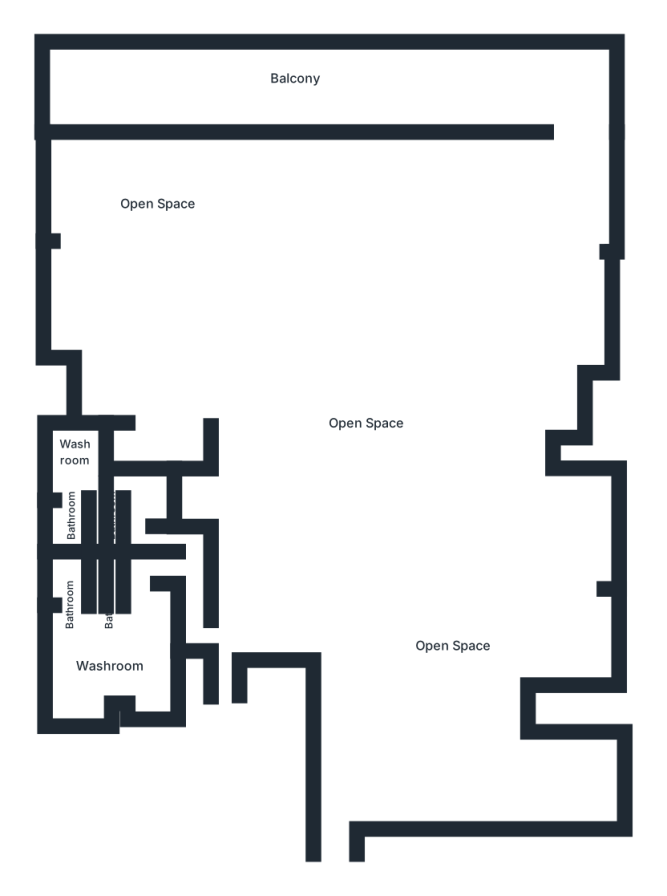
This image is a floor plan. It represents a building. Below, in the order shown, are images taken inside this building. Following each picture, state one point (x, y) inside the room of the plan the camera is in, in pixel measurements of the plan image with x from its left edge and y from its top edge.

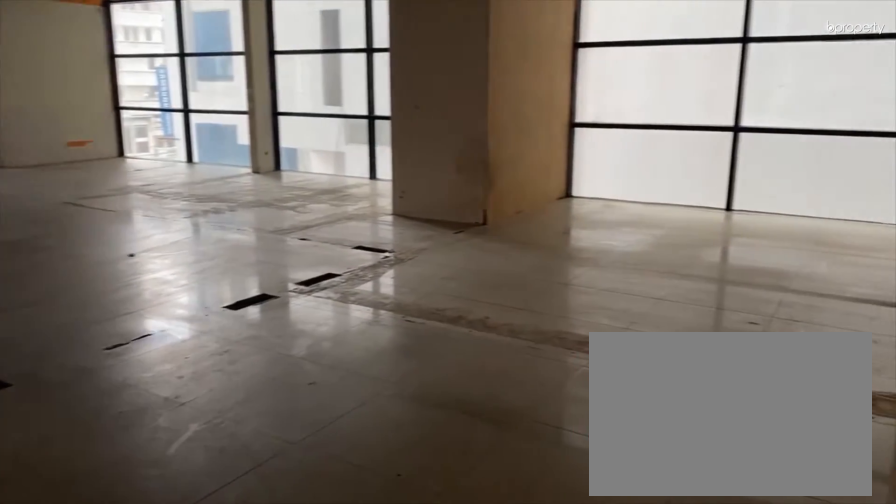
(407, 725)
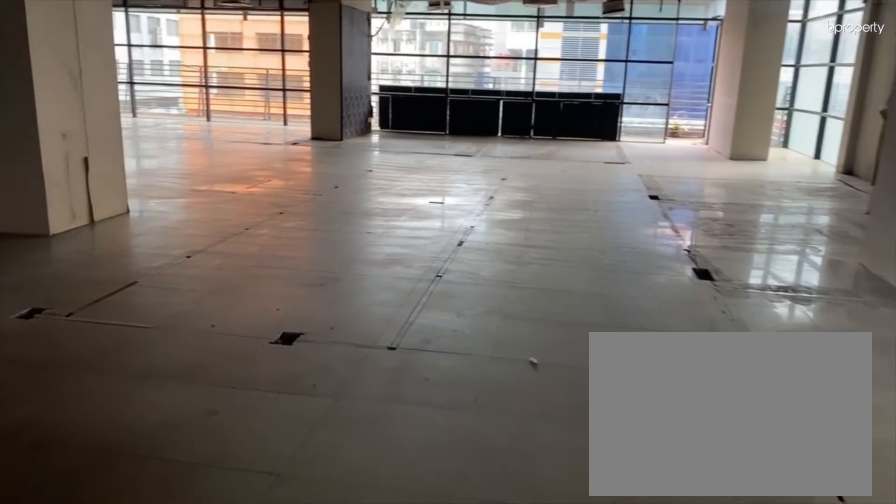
(402, 506)
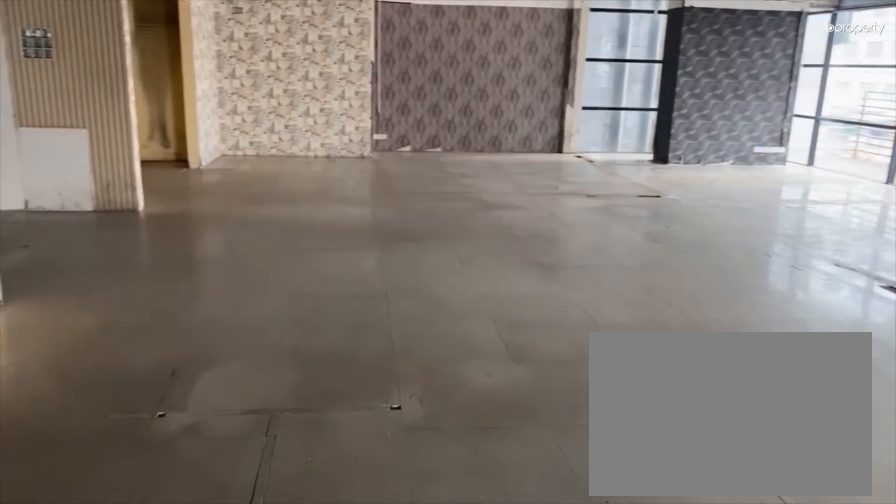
(330, 356)
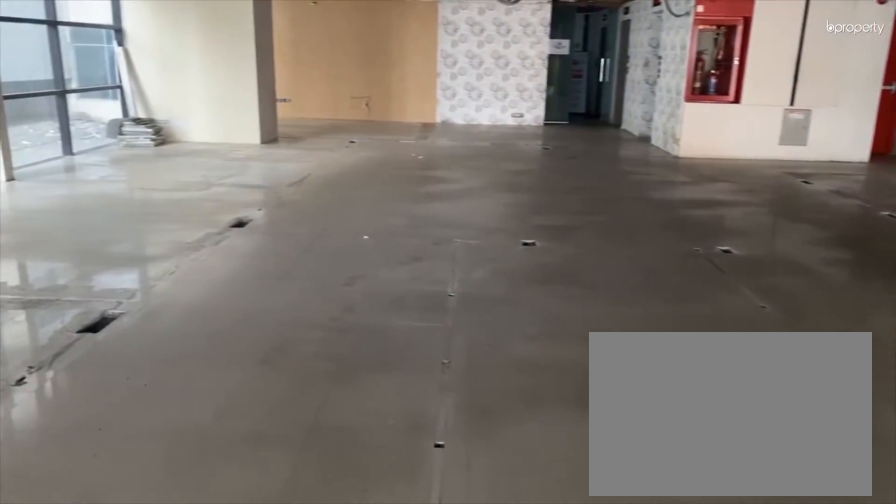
(330, 356)
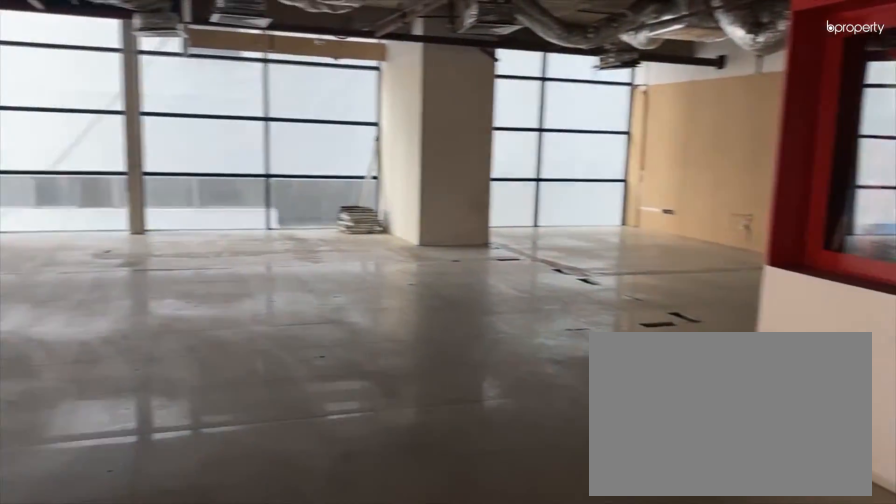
(276, 598)
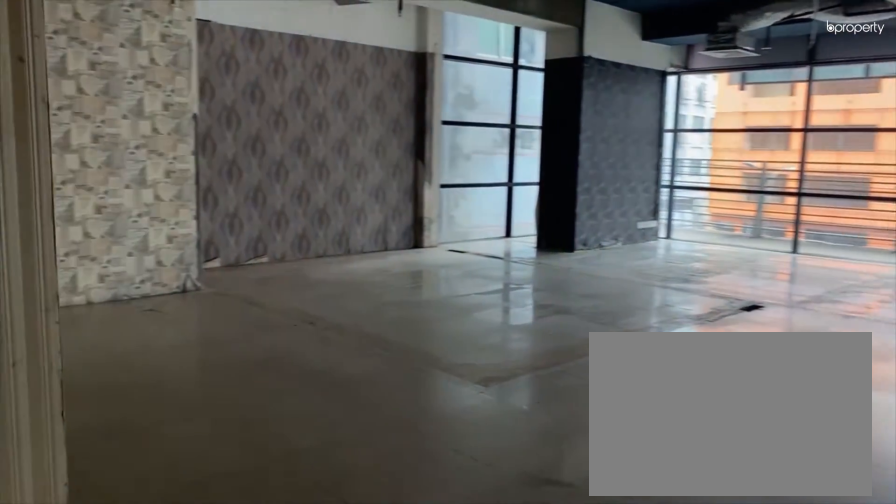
(176, 376)
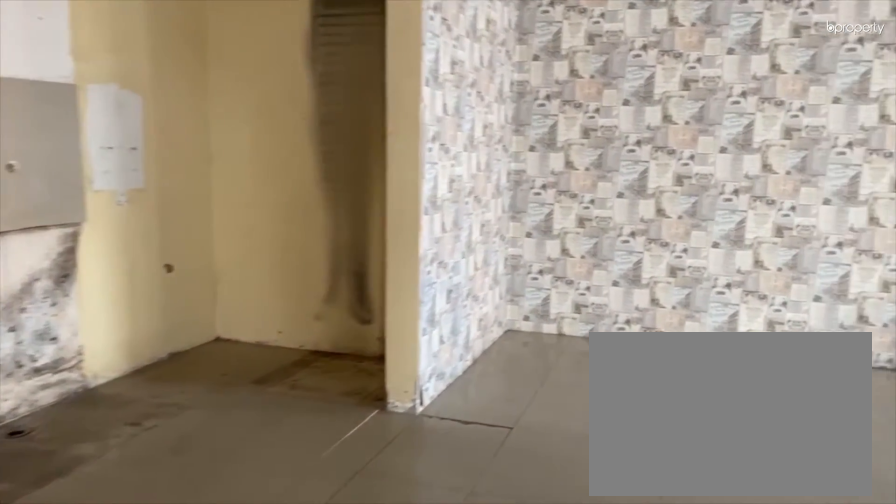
(176, 376)
